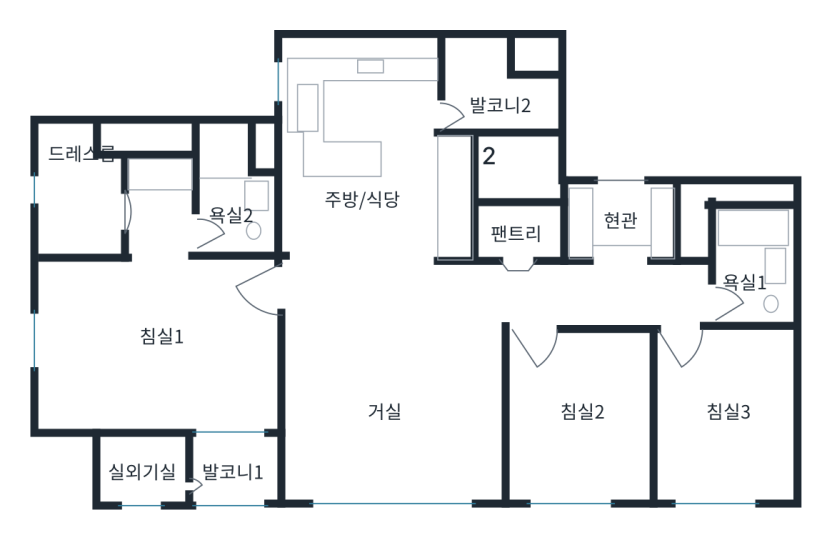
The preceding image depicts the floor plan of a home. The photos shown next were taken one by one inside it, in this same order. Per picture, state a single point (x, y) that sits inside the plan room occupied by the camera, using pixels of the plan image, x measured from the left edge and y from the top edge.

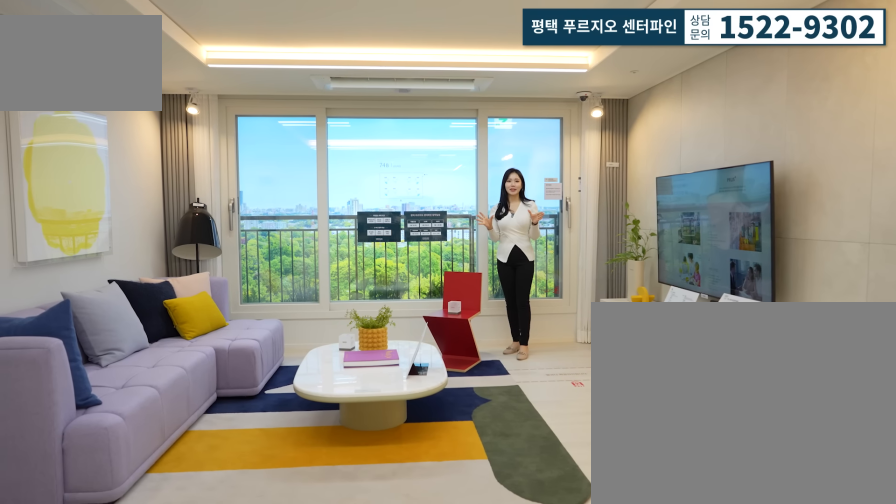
(388, 399)
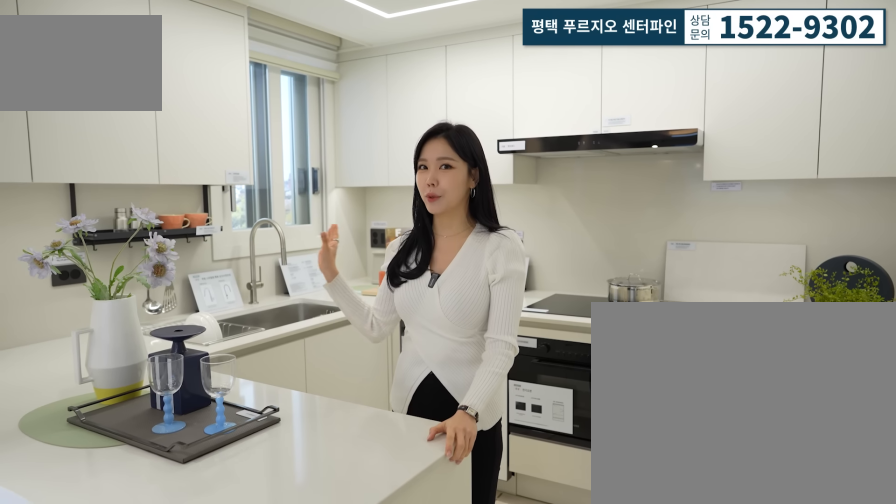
(378, 163)
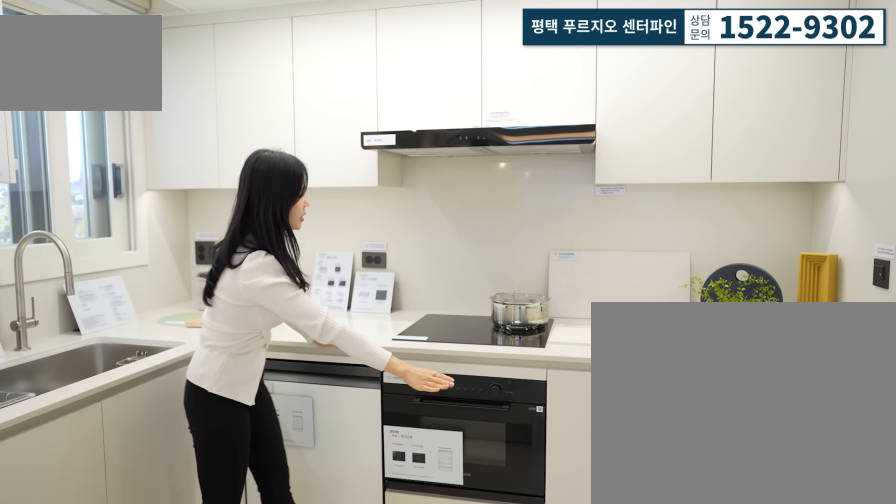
(378, 163)
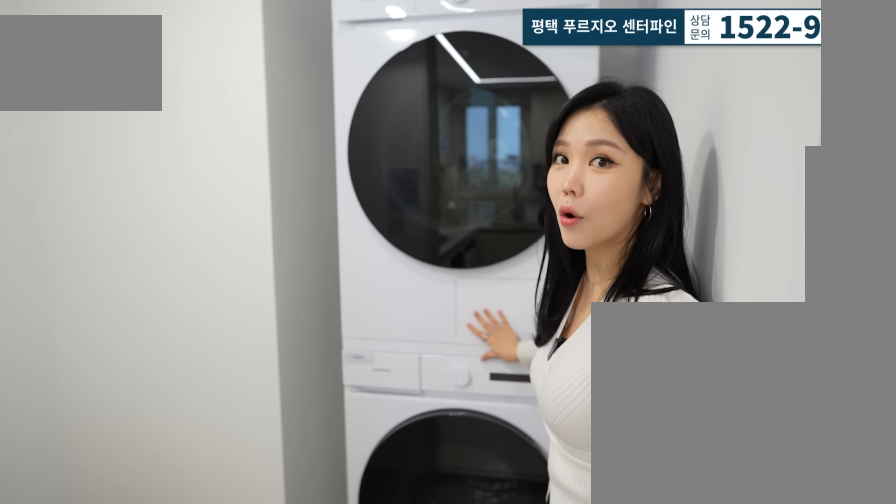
(502, 97)
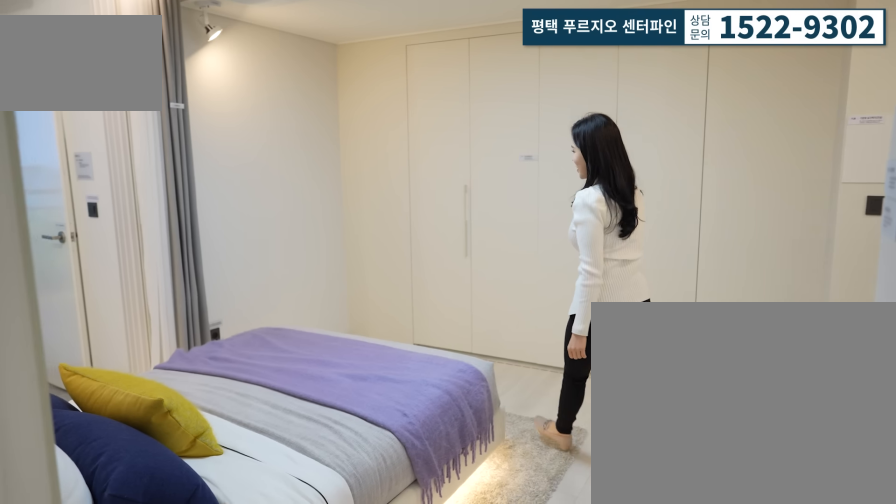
(157, 333)
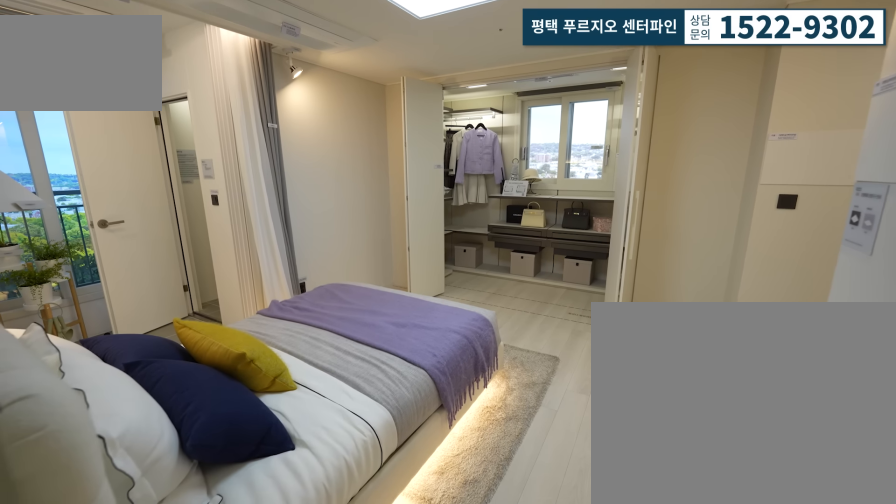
(157, 333)
